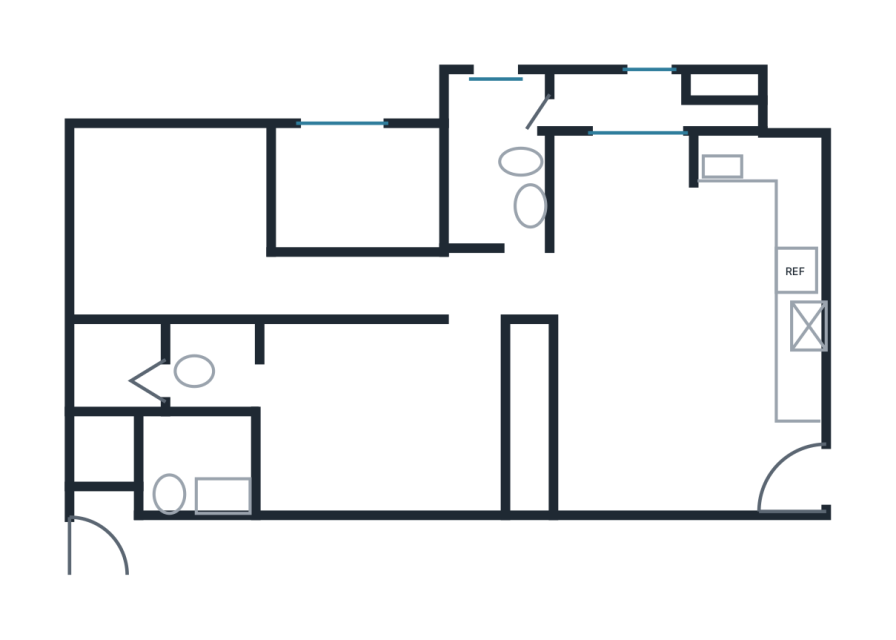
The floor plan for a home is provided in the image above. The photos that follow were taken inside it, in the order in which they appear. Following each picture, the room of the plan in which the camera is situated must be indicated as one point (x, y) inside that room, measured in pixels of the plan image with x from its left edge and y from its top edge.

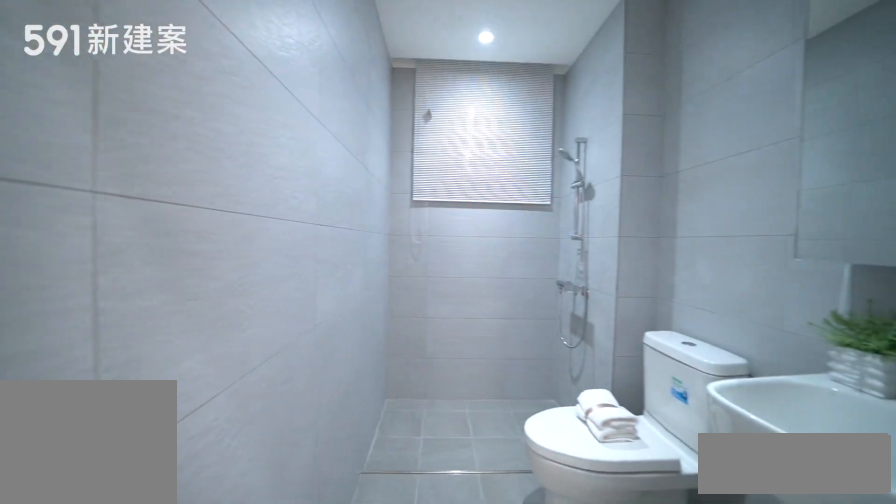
(493, 155)
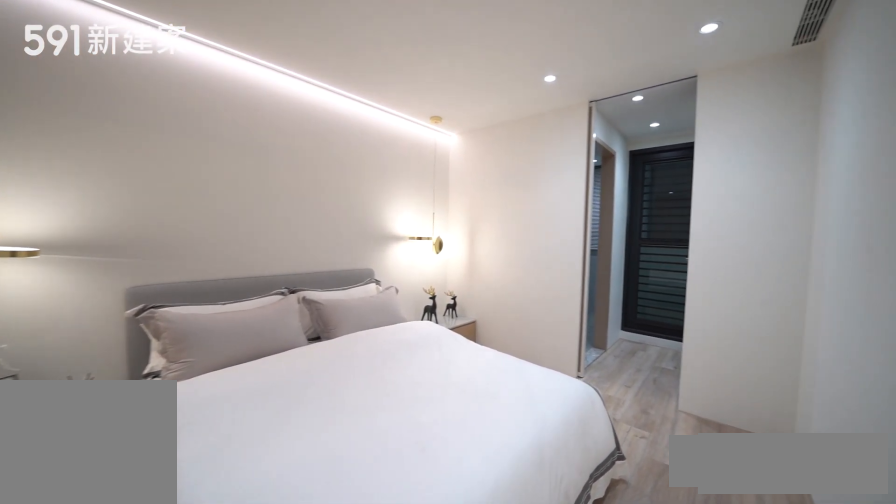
(375, 413)
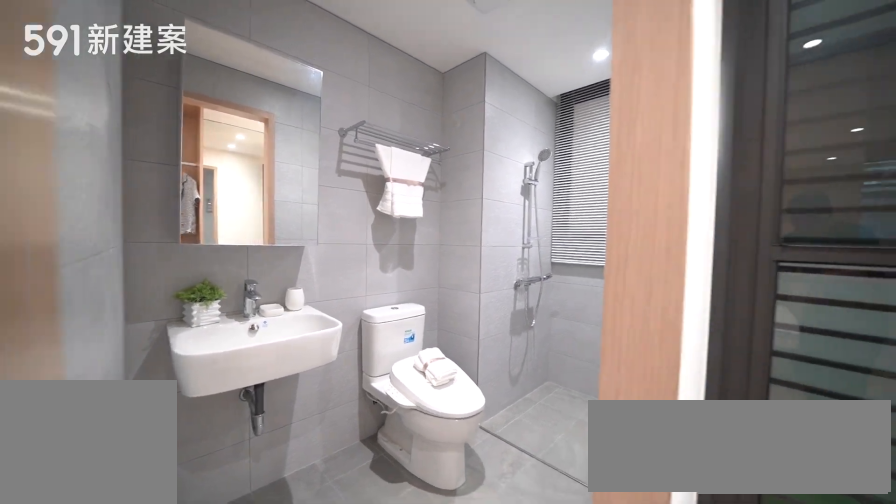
(165, 461)
